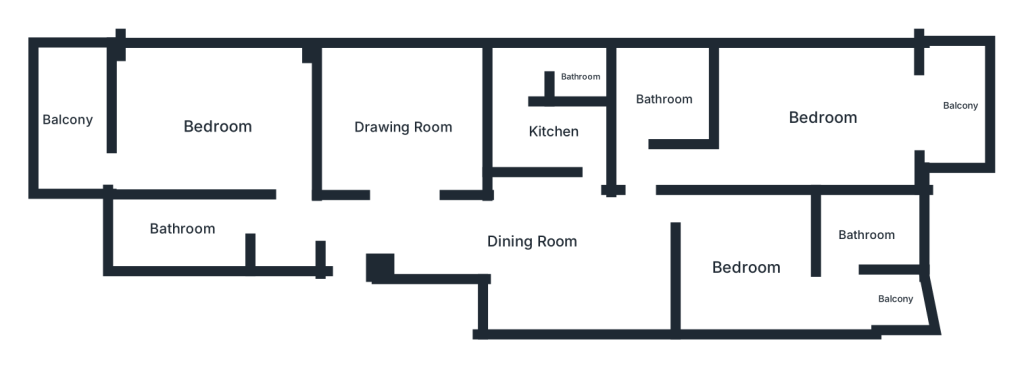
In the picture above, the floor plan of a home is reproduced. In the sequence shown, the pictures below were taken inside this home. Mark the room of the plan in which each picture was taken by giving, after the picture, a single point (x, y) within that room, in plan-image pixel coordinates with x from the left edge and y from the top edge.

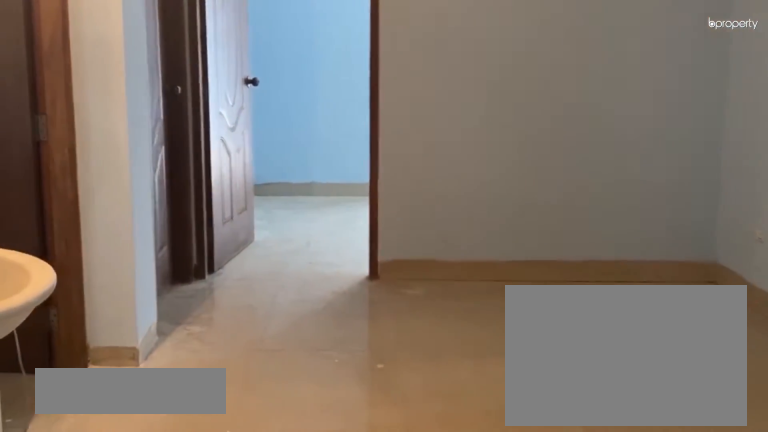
(531, 241)
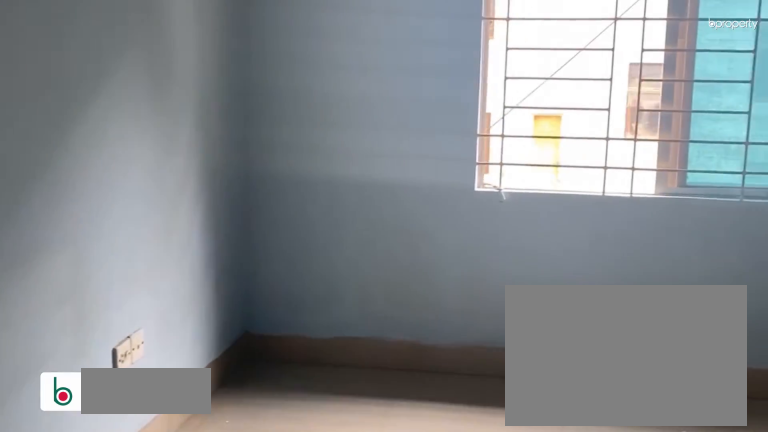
(405, 122)
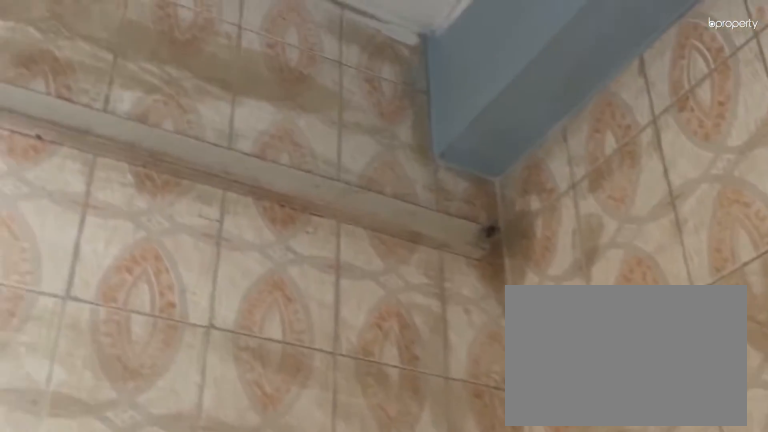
(553, 131)
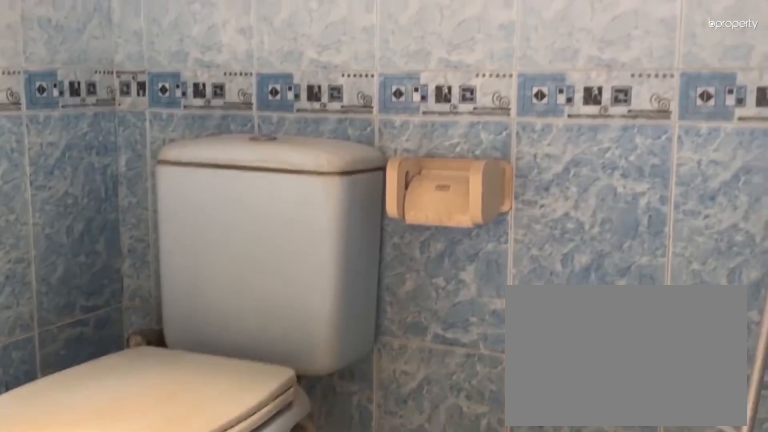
(867, 236)
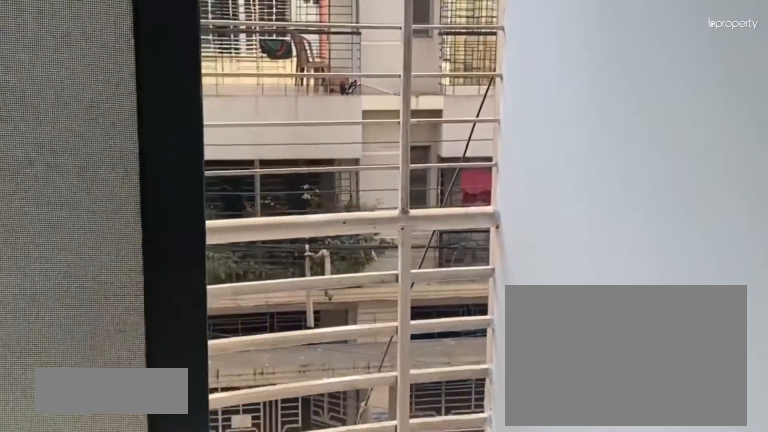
(894, 299)
